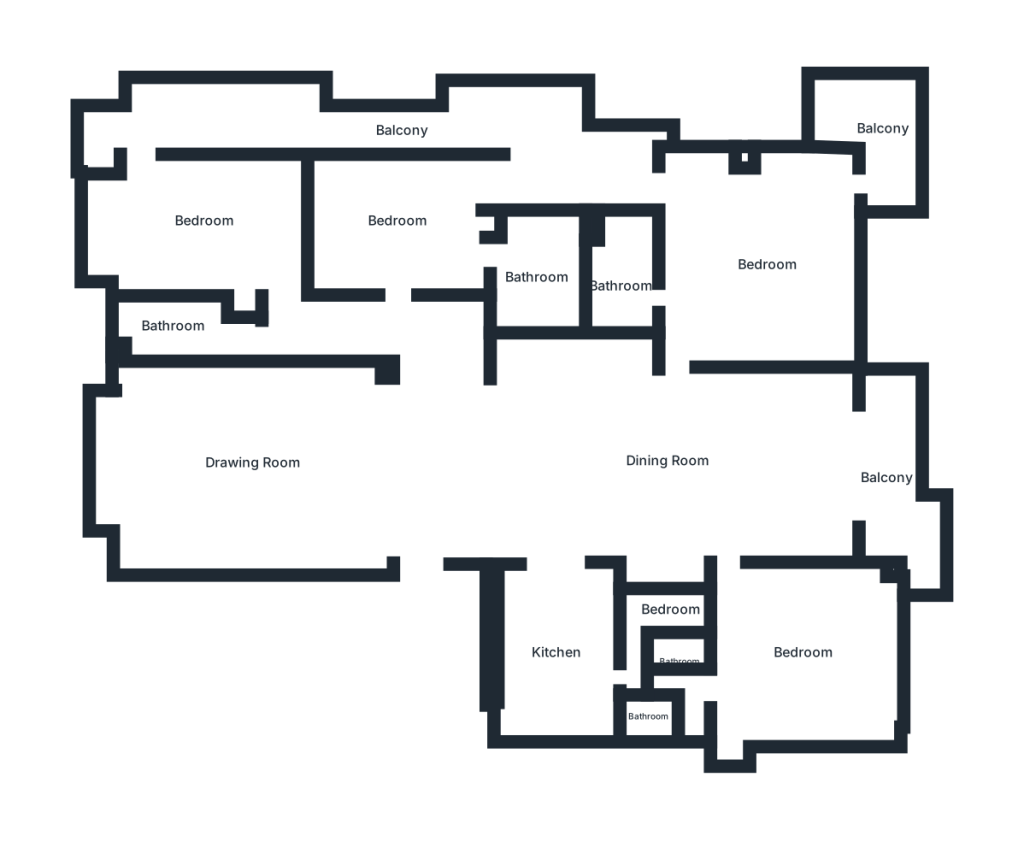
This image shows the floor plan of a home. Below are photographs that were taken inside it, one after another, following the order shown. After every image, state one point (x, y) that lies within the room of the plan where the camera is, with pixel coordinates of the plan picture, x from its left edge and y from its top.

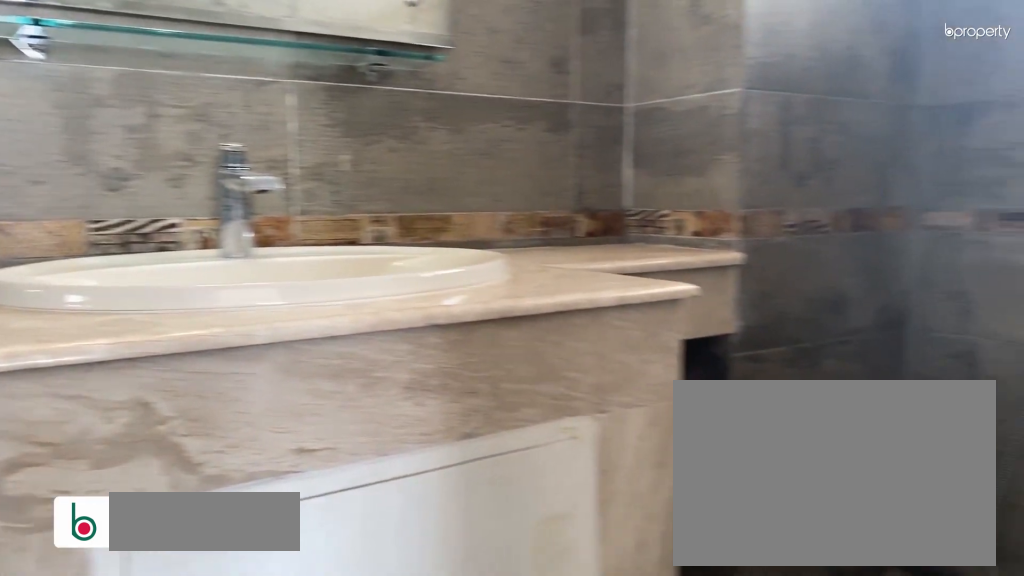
(615, 284)
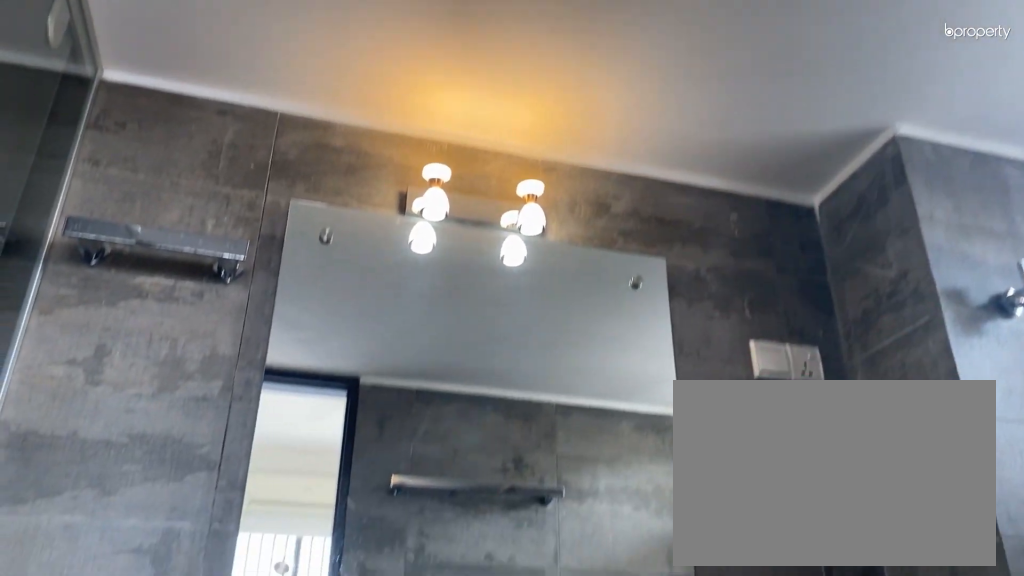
(615, 284)
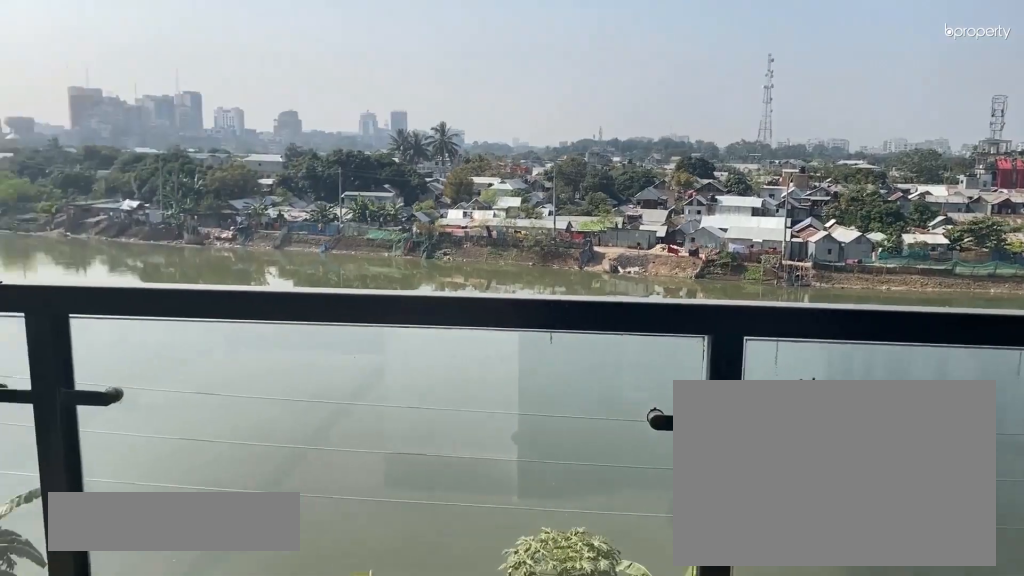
(883, 129)
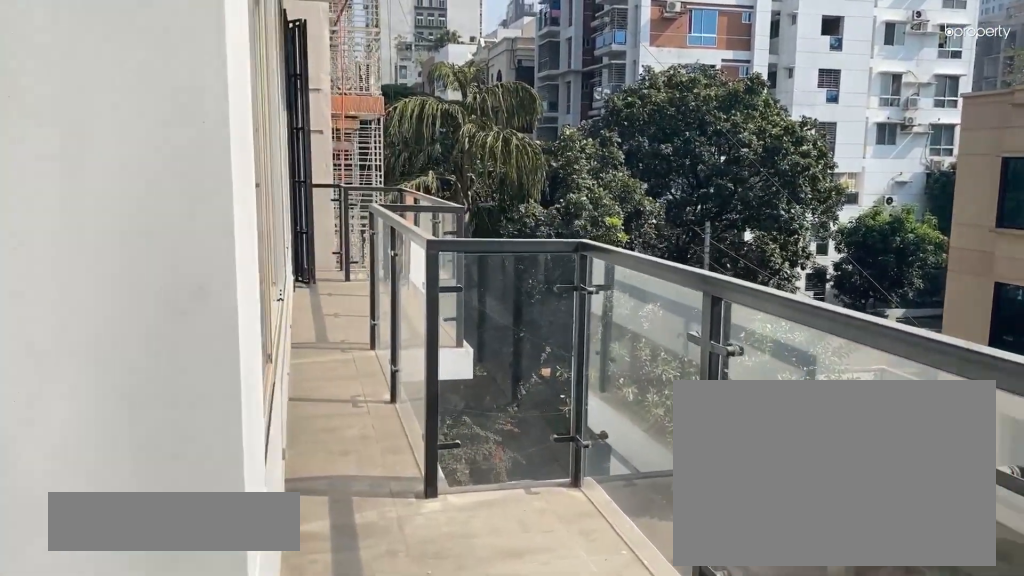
(401, 134)
